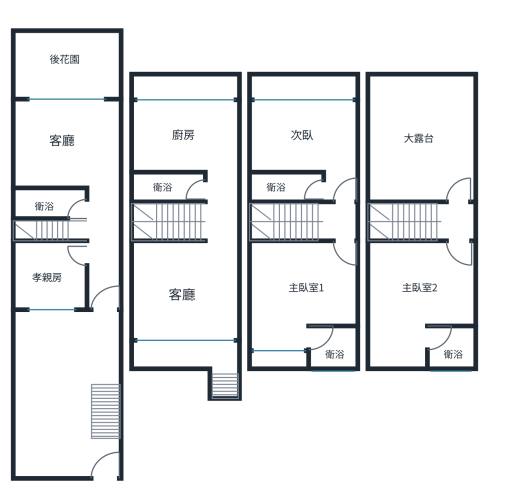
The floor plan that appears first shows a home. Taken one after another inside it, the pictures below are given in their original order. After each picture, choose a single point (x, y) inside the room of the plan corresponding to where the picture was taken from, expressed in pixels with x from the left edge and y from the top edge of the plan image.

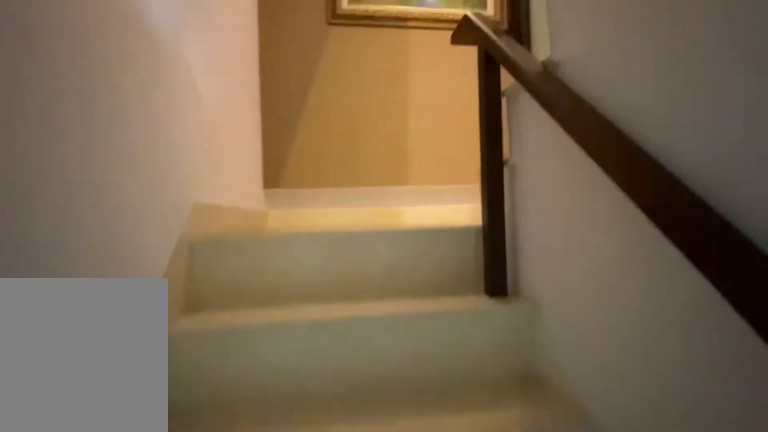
(54, 229)
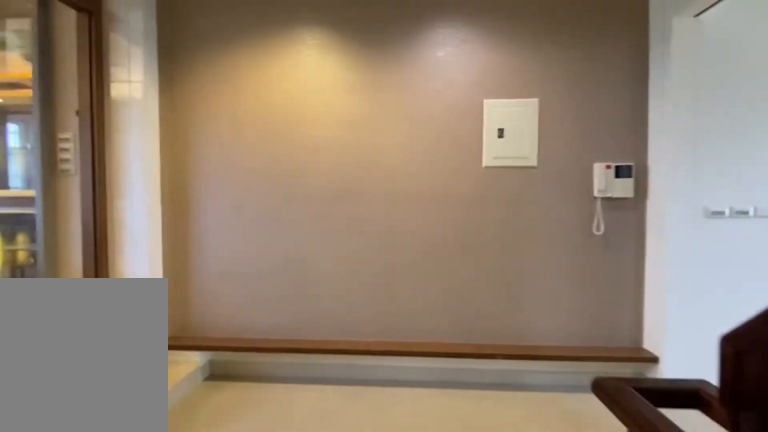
(175, 211)
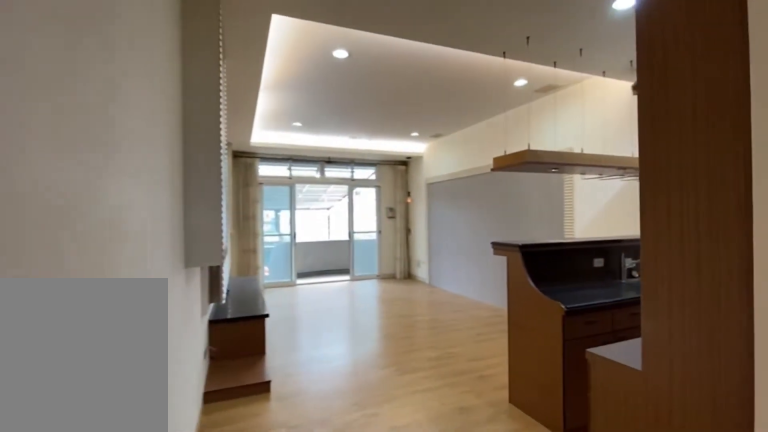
(190, 294)
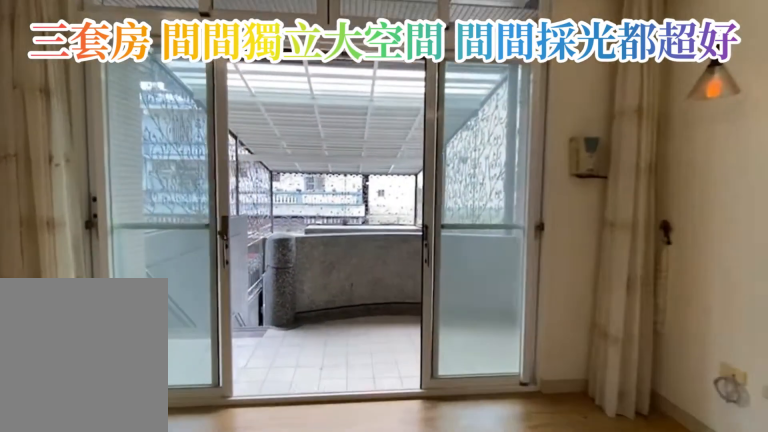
(190, 294)
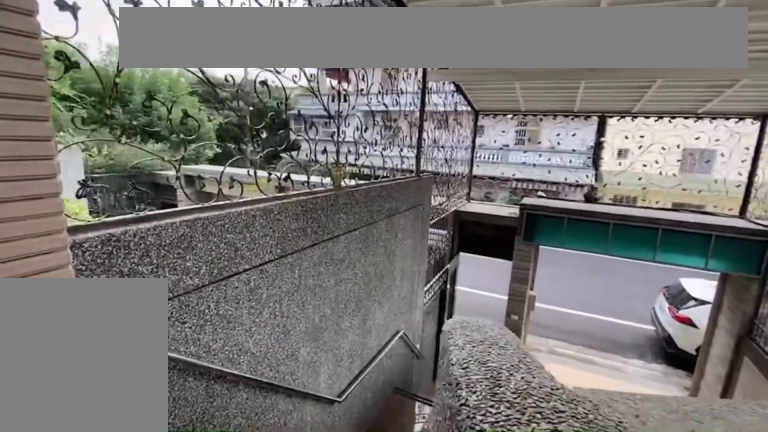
(219, 357)
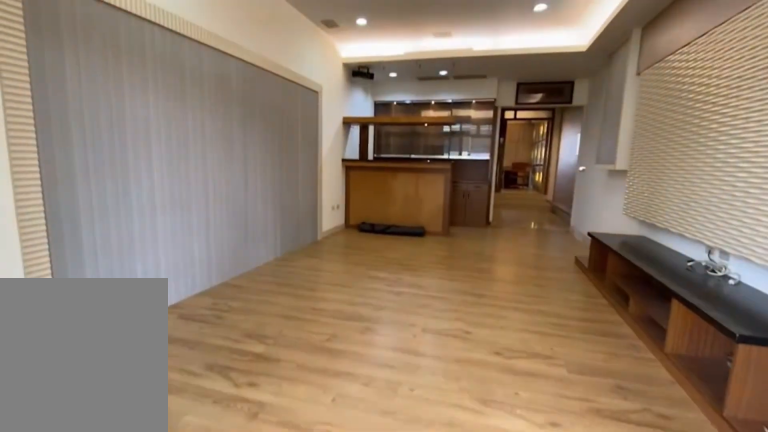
(206, 290)
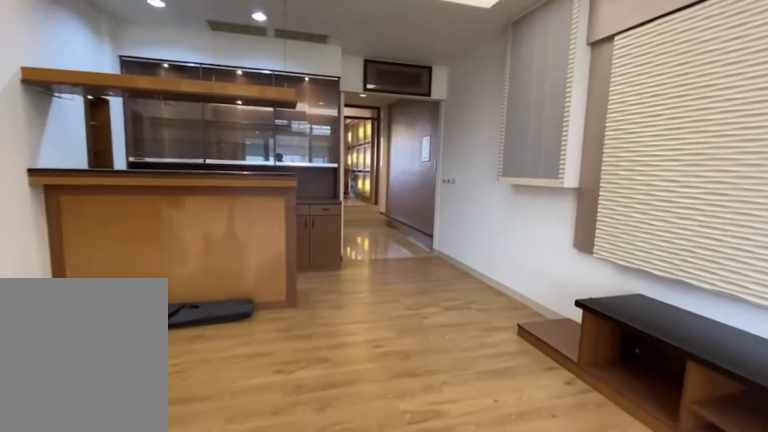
(206, 289)
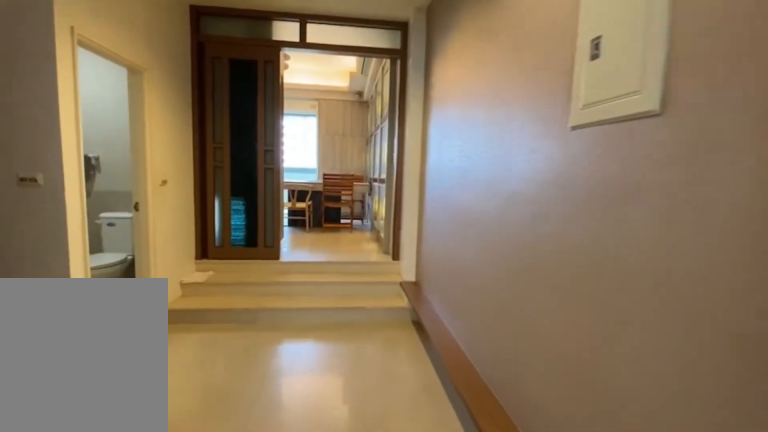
(220, 222)
